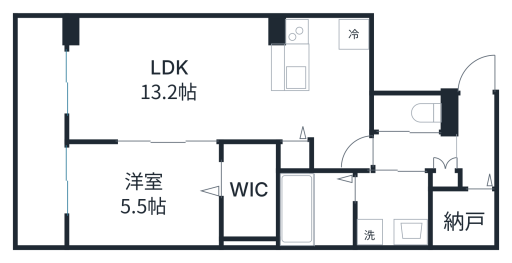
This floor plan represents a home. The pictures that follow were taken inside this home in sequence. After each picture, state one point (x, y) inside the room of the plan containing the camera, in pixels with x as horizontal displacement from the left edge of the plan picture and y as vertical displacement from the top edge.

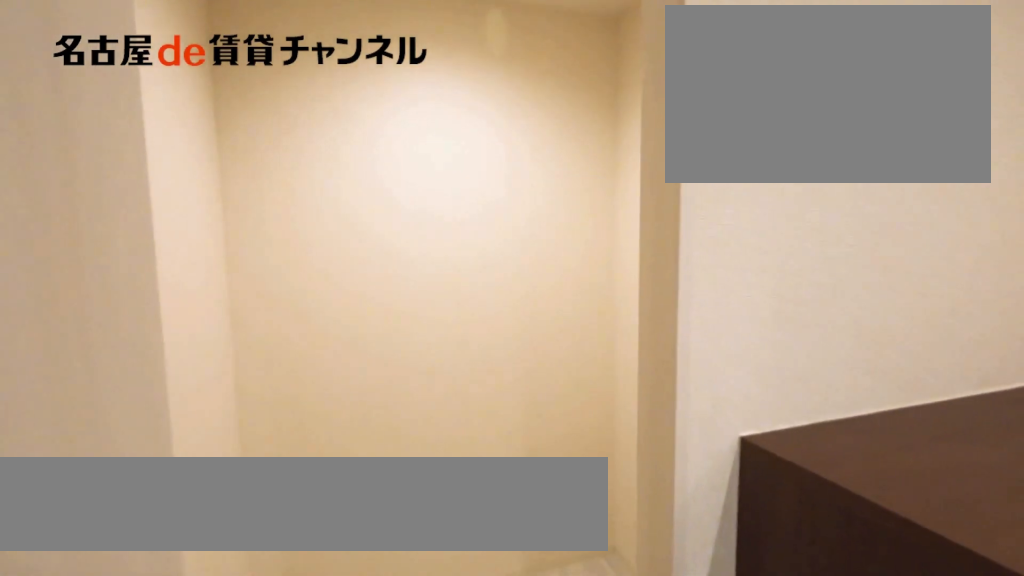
(462, 217)
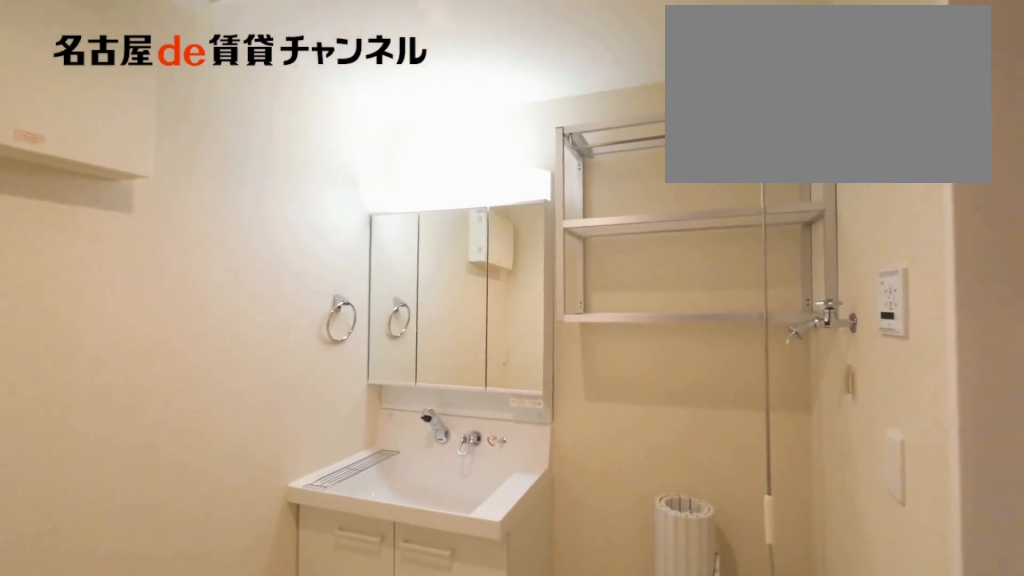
(391, 207)
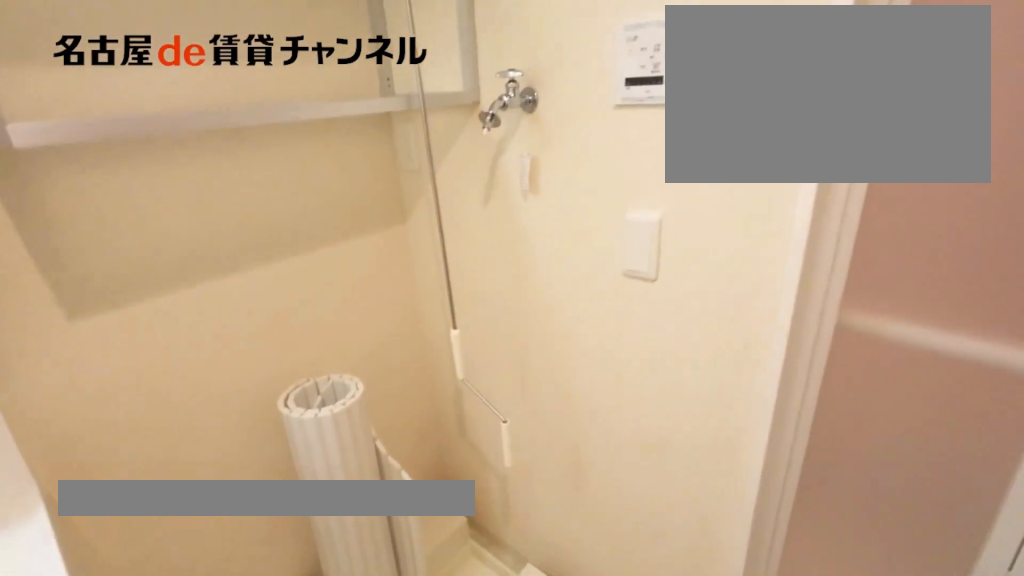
(391, 207)
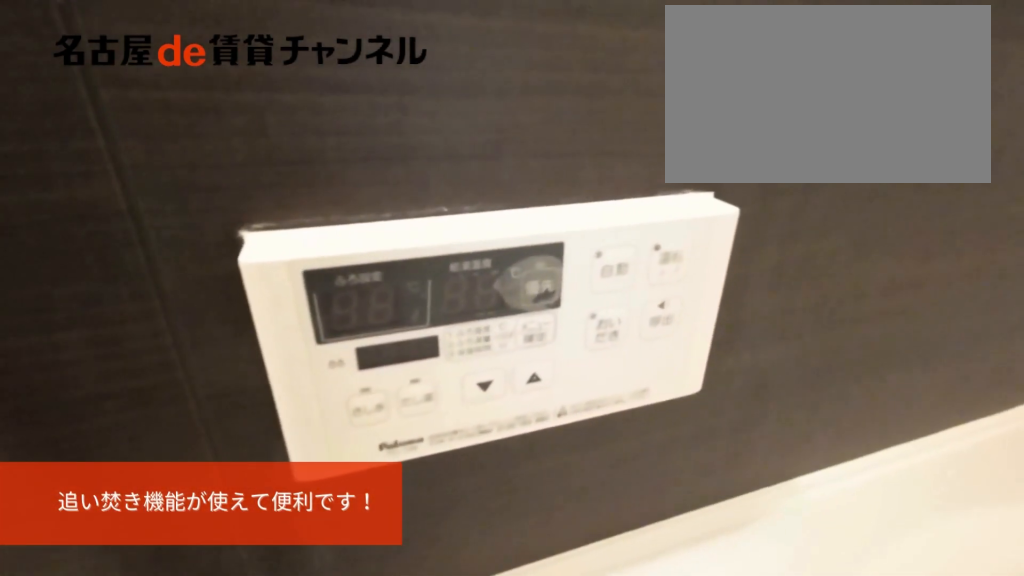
(315, 208)
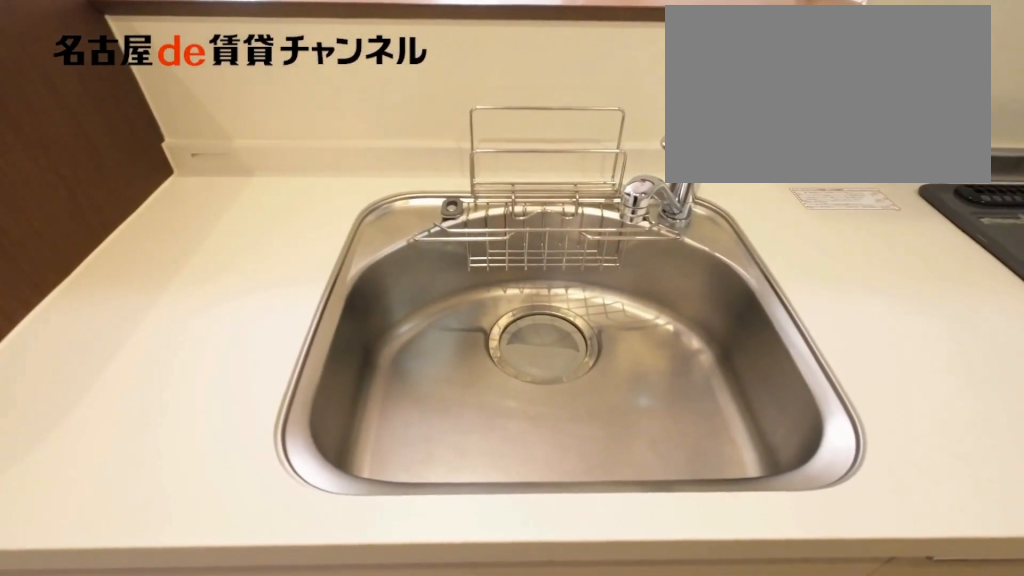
(292, 59)
